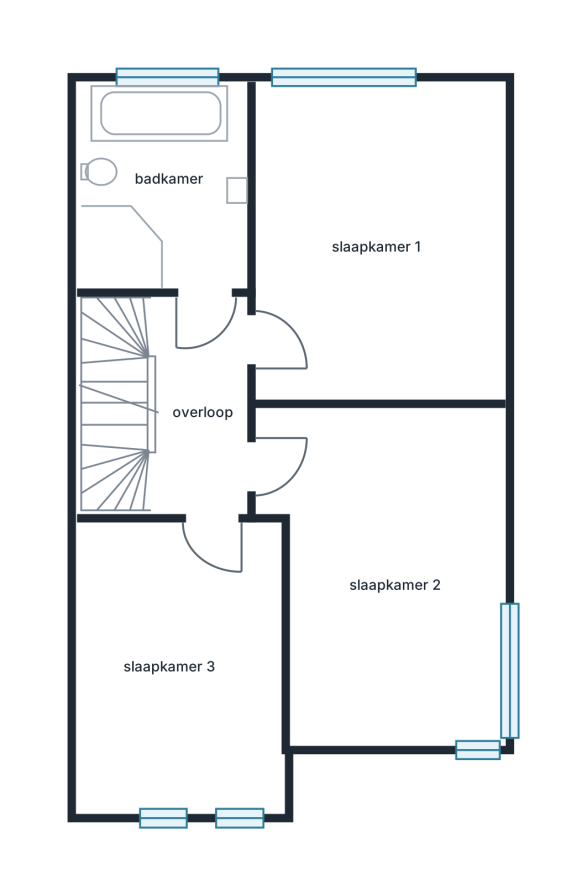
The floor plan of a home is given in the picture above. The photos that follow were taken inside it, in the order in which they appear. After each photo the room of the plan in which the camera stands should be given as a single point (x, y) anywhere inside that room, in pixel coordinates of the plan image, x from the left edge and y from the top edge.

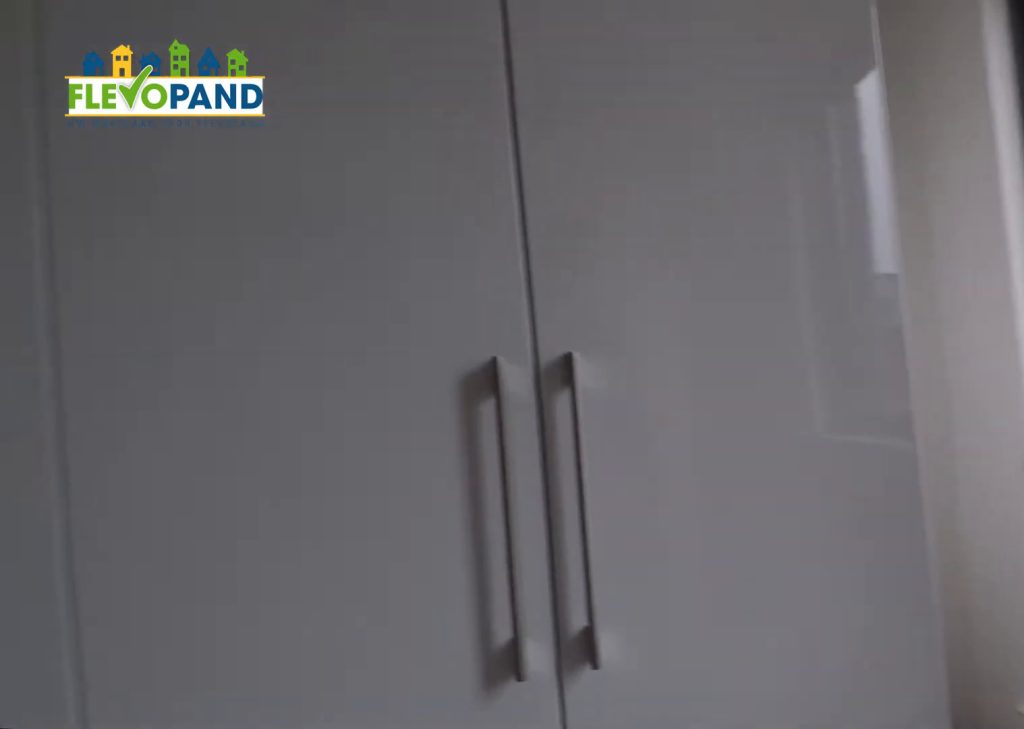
(180, 700)
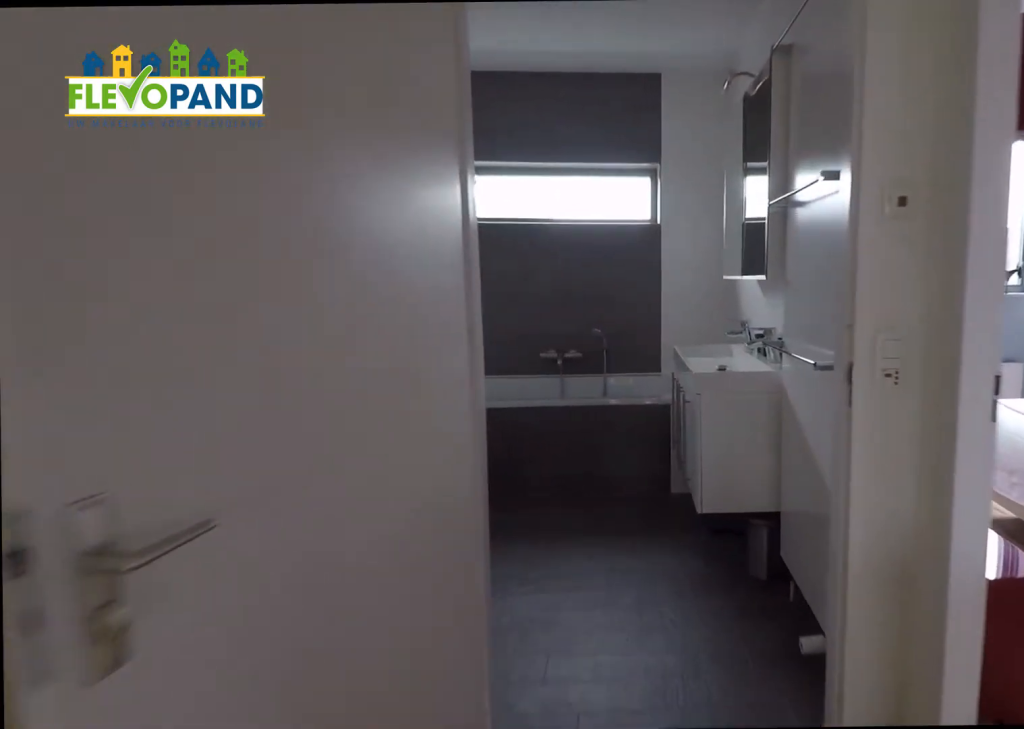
(194, 411)
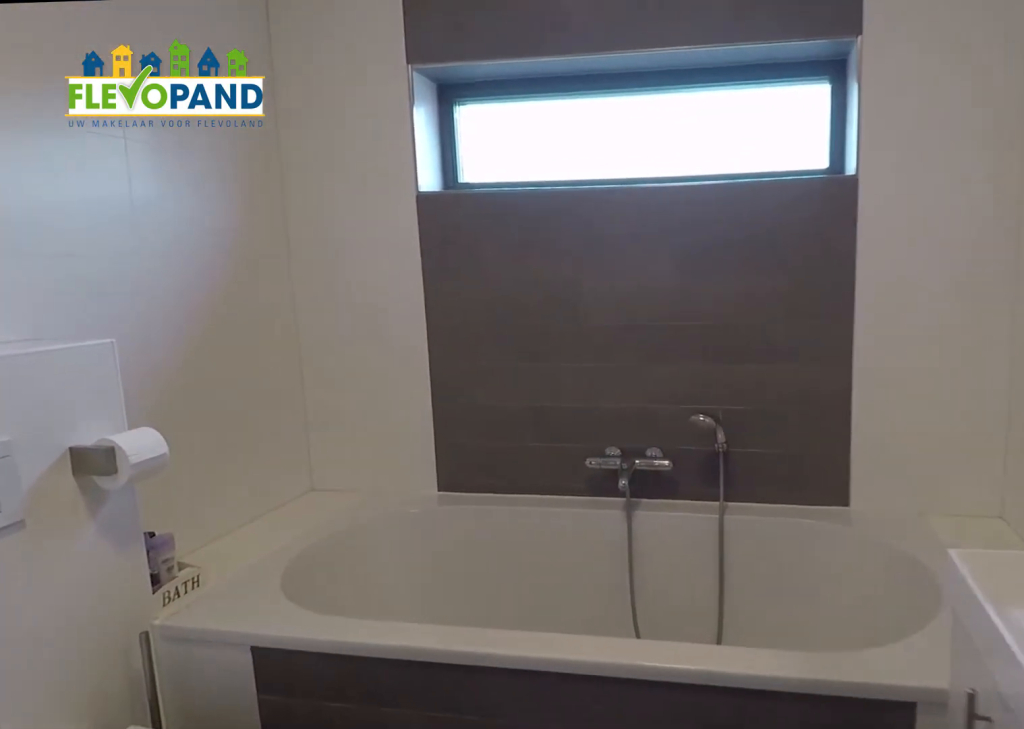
(159, 111)
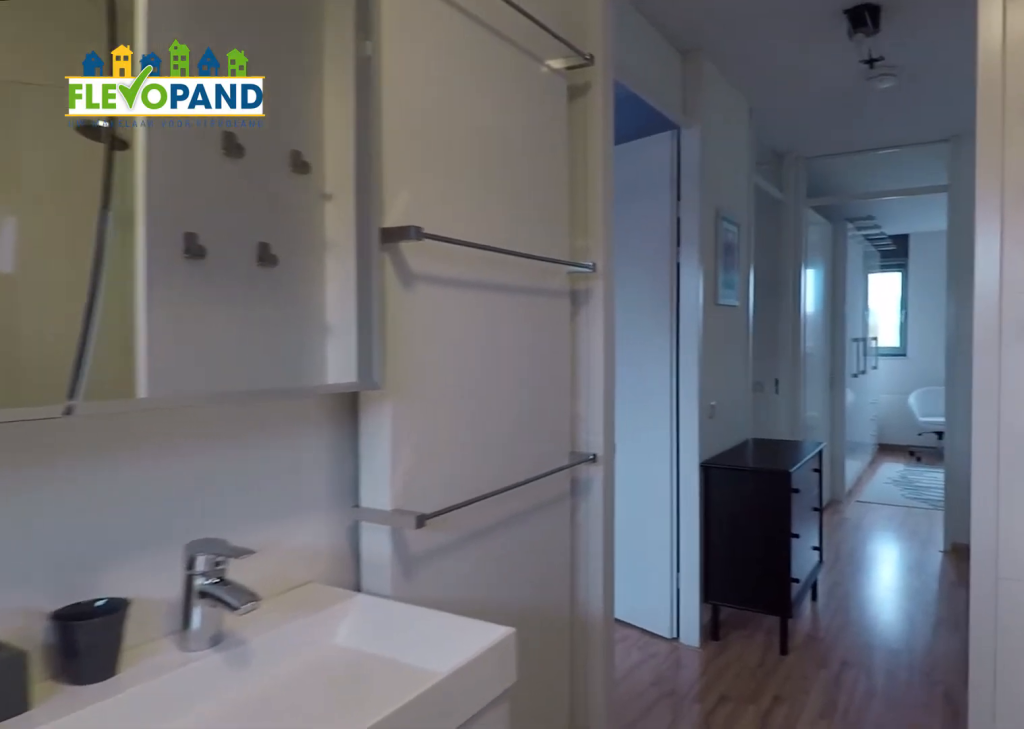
(159, 111)
